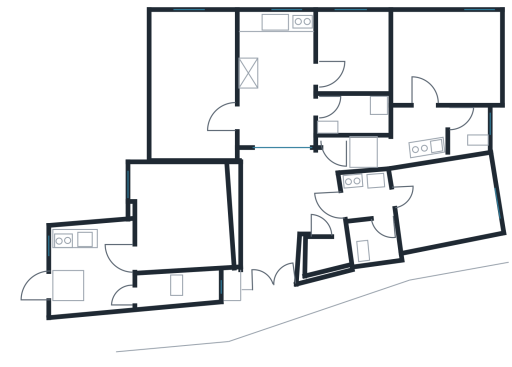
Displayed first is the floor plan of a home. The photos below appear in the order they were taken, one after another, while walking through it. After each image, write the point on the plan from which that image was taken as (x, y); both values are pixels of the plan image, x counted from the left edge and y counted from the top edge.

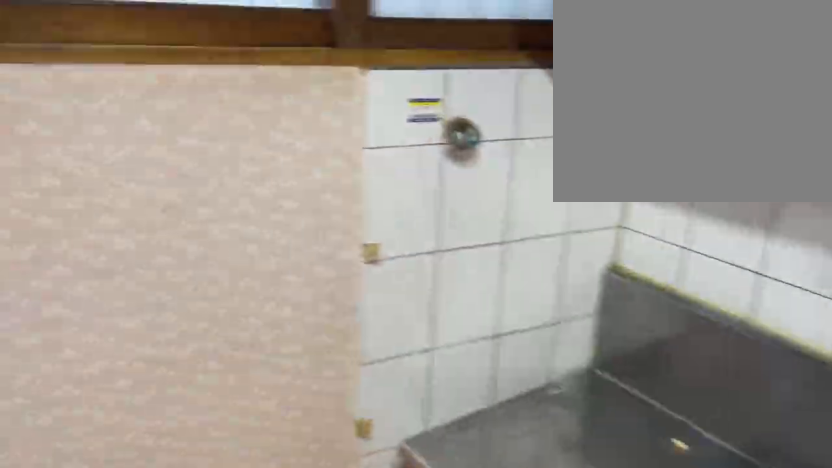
(81, 279)
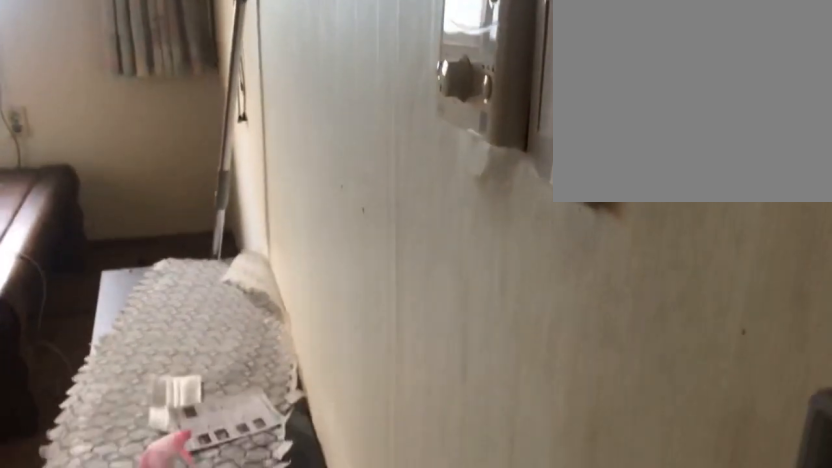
(207, 122)
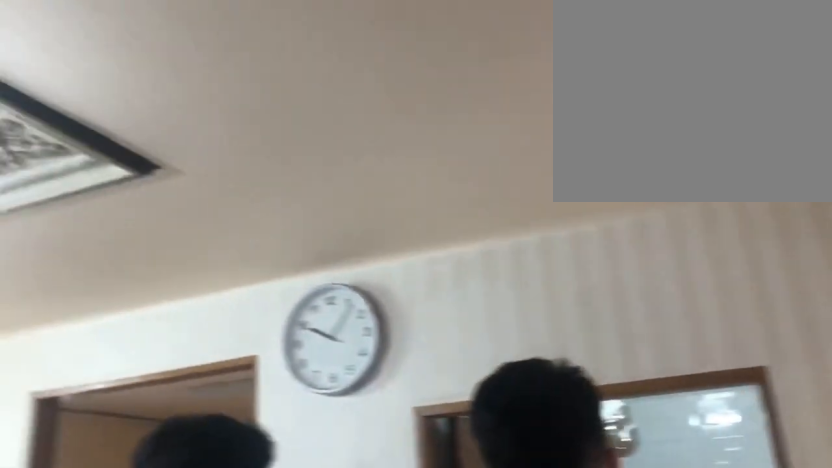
(279, 107)
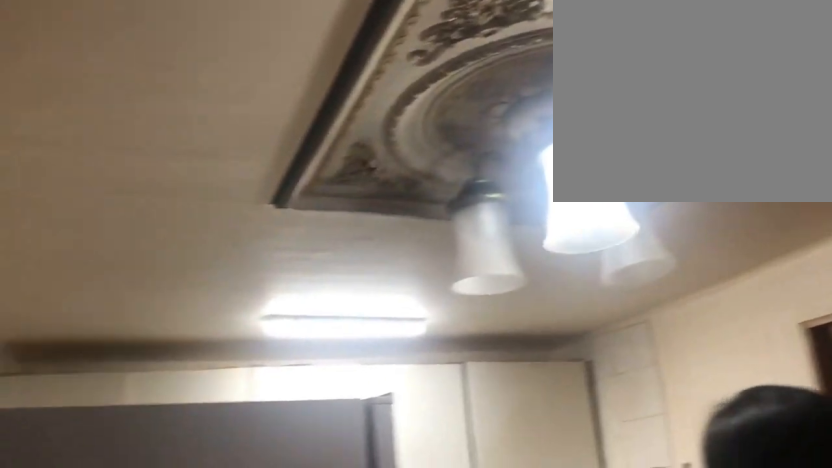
(279, 106)
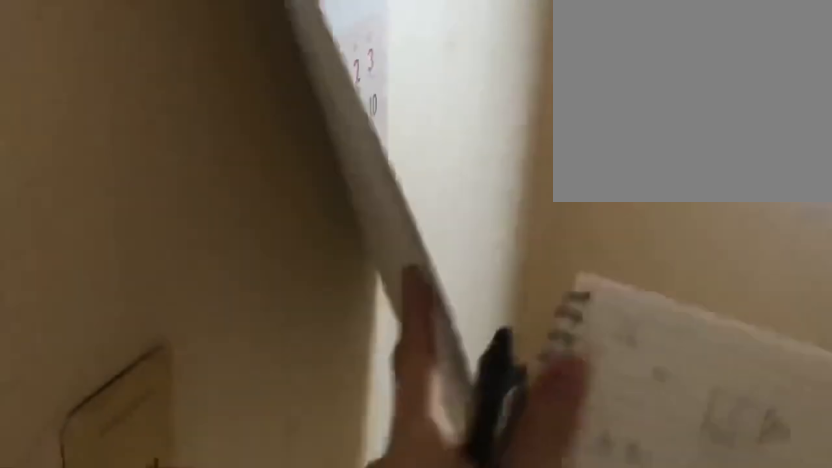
(347, 61)
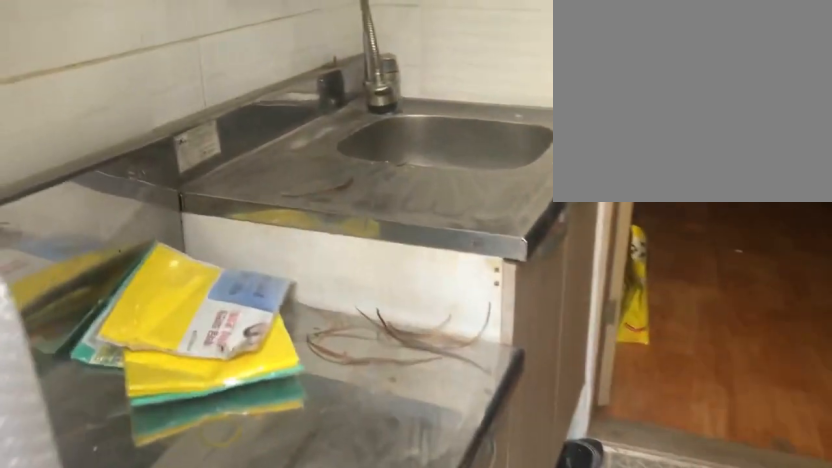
(358, 200)
